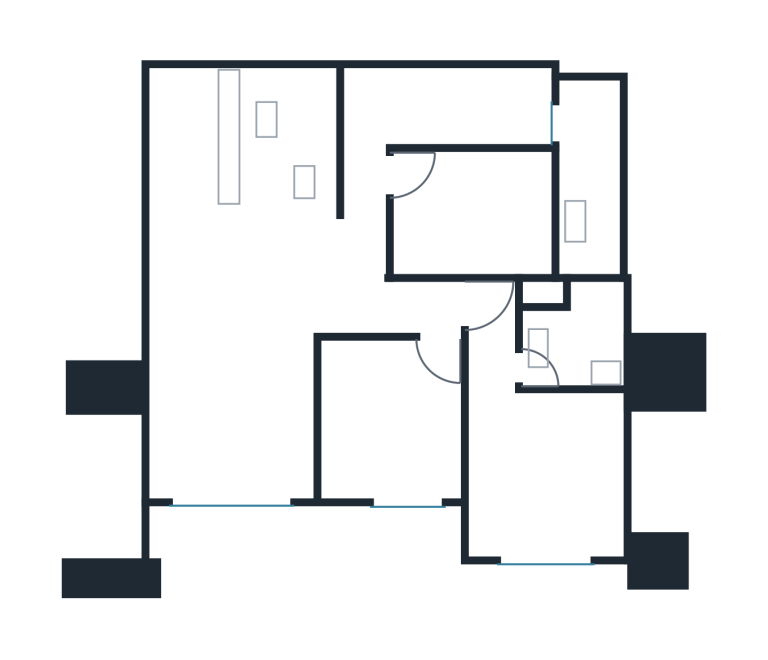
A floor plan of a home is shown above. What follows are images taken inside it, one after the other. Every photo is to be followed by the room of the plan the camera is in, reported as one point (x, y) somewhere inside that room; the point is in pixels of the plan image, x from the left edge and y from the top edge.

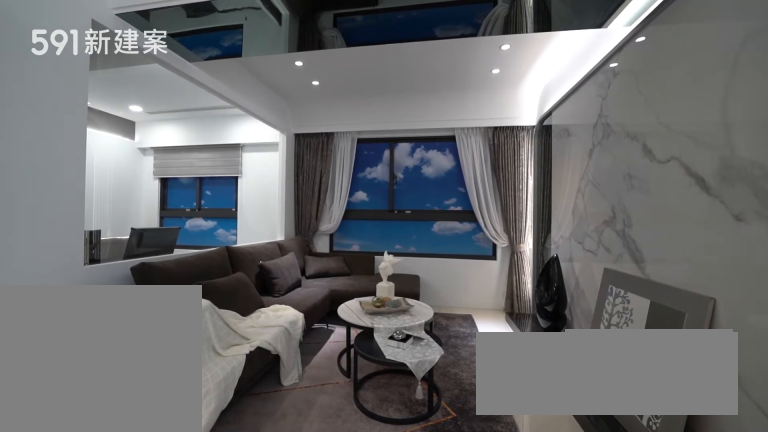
(232, 417)
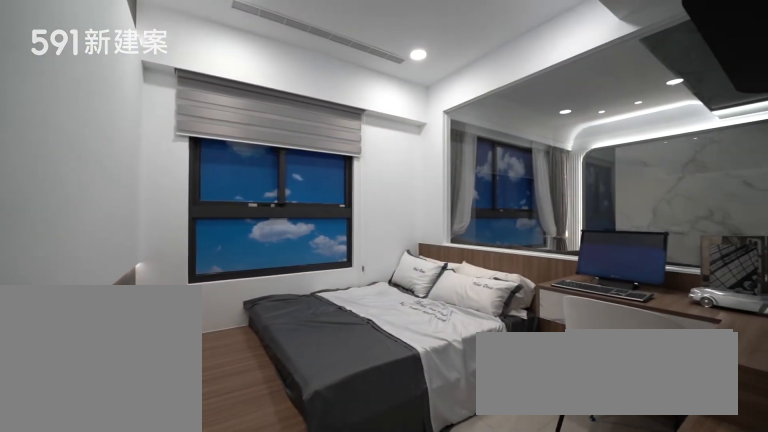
(390, 418)
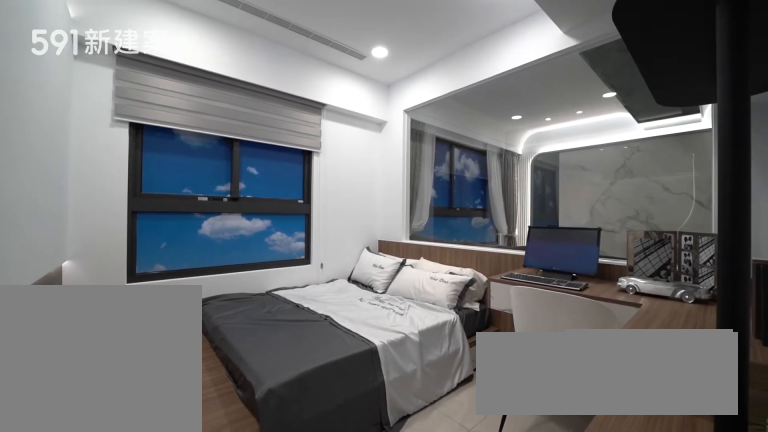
(390, 418)
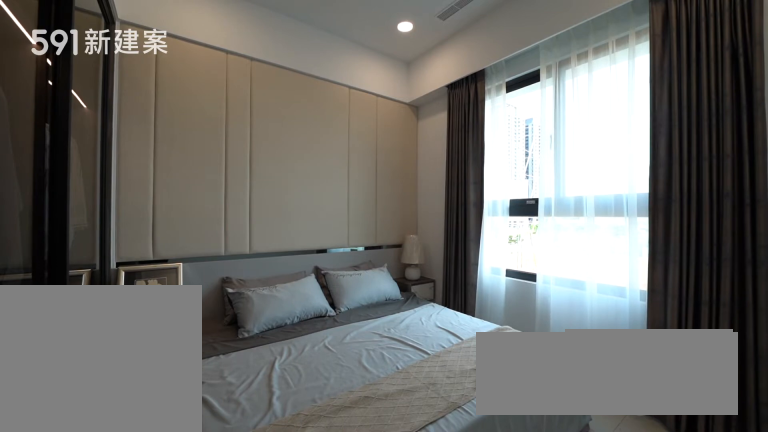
(539, 453)
